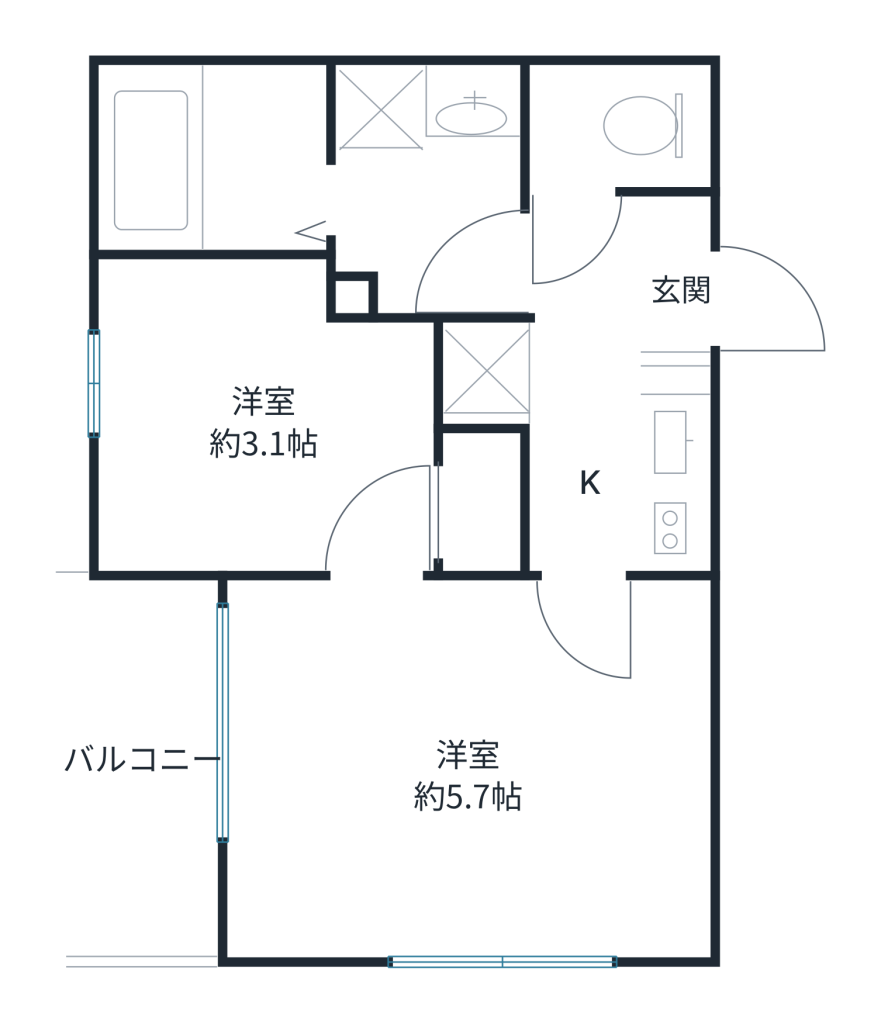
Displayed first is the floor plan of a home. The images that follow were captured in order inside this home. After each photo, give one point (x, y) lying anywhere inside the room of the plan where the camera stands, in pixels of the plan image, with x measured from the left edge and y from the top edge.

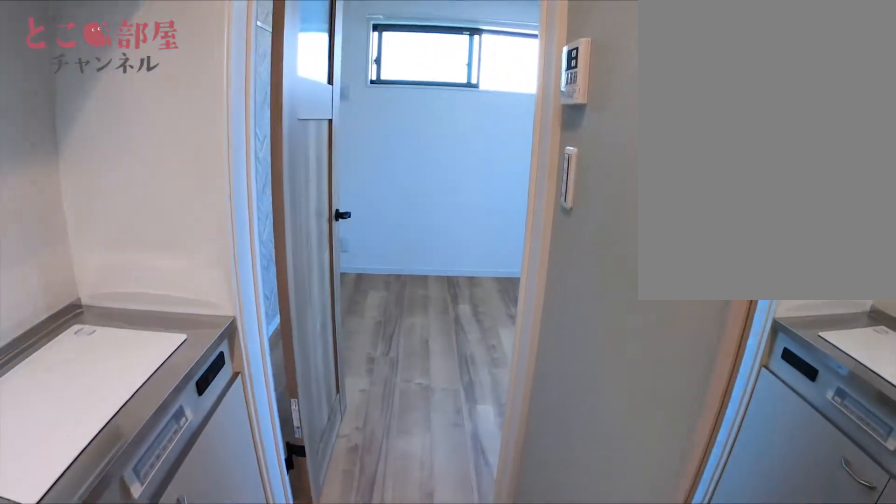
(586, 345)
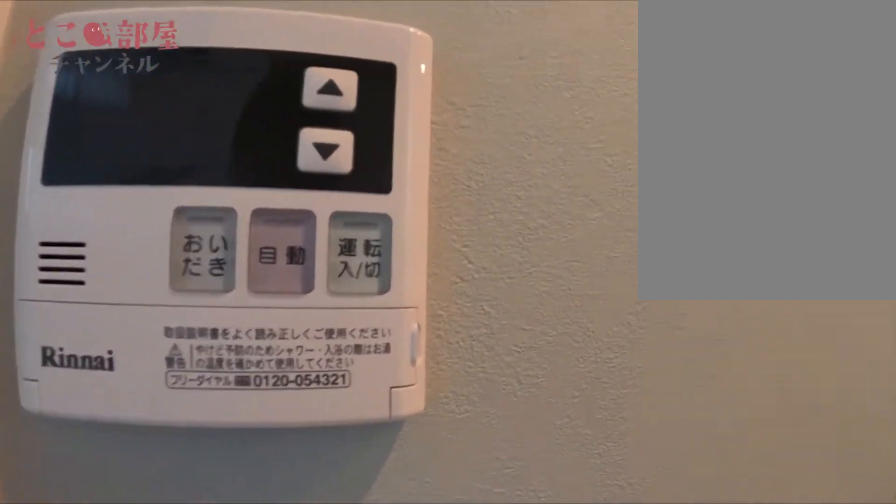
(586, 345)
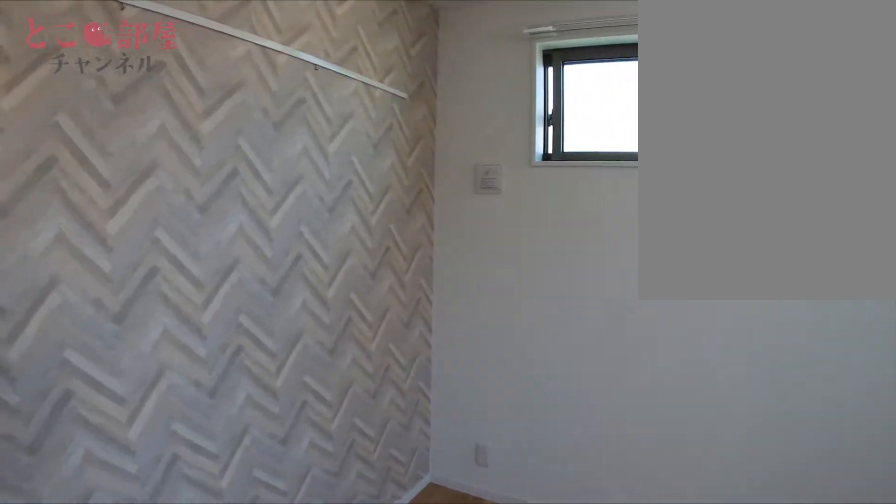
(466, 856)
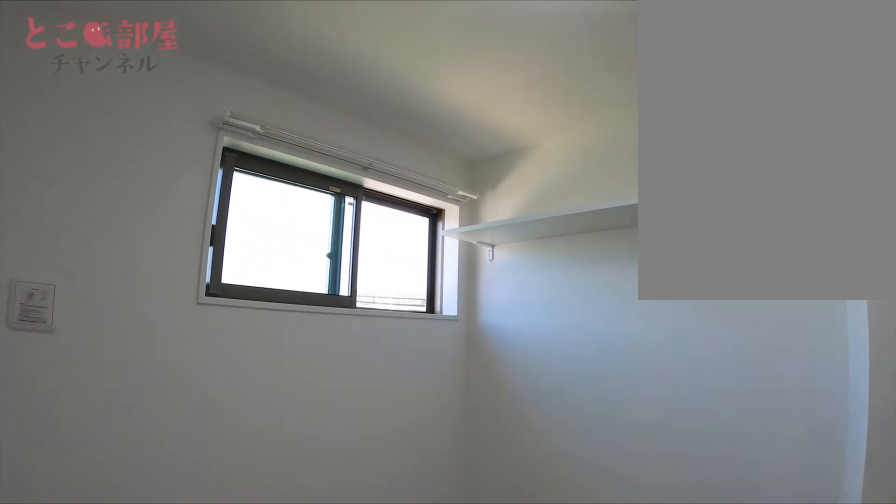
(267, 505)
